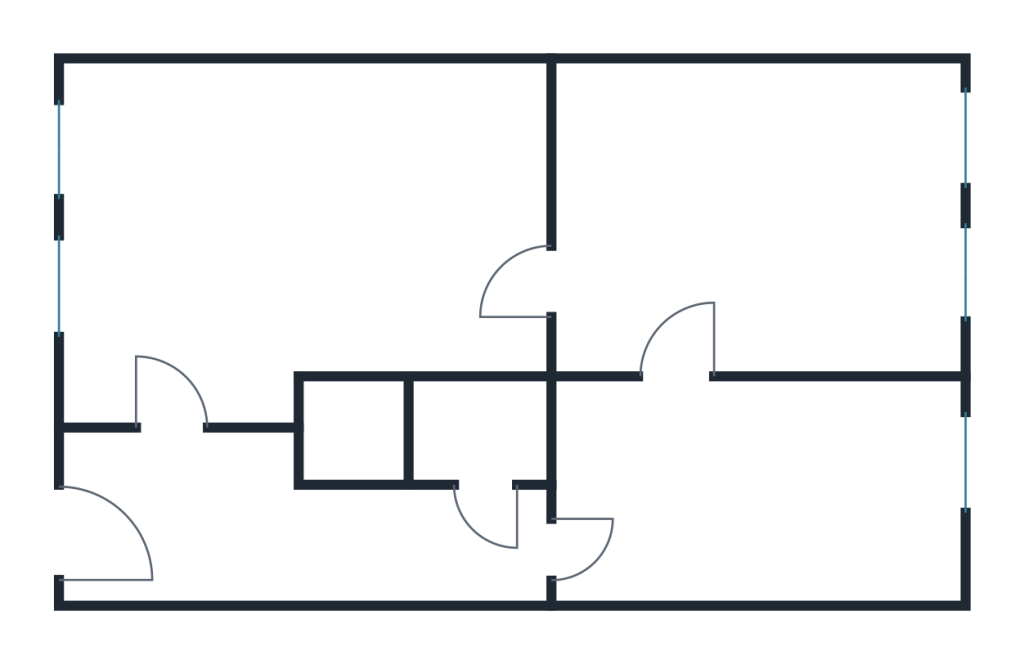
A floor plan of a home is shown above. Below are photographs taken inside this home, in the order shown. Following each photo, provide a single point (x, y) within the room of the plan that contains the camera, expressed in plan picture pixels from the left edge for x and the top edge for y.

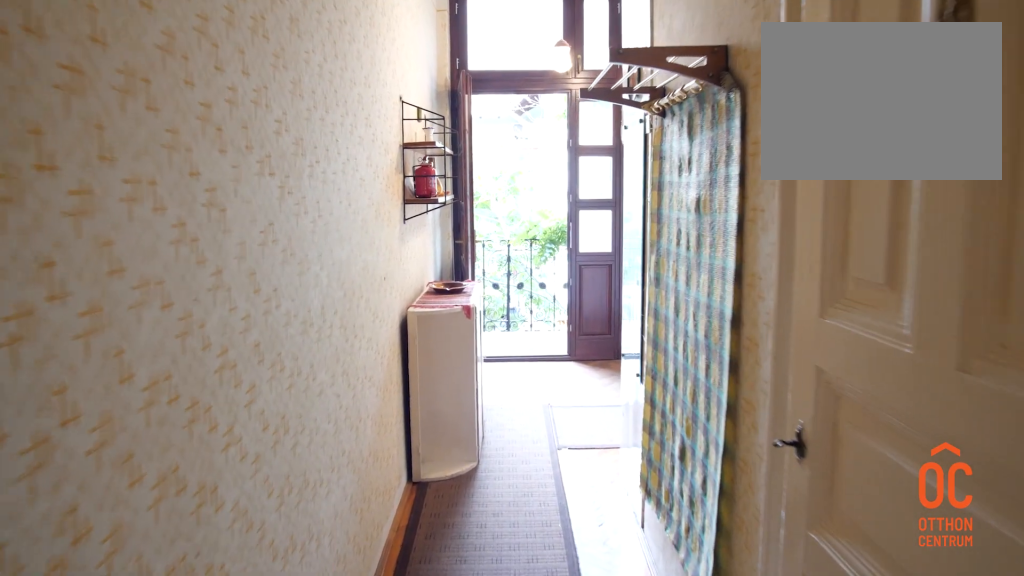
(195, 531)
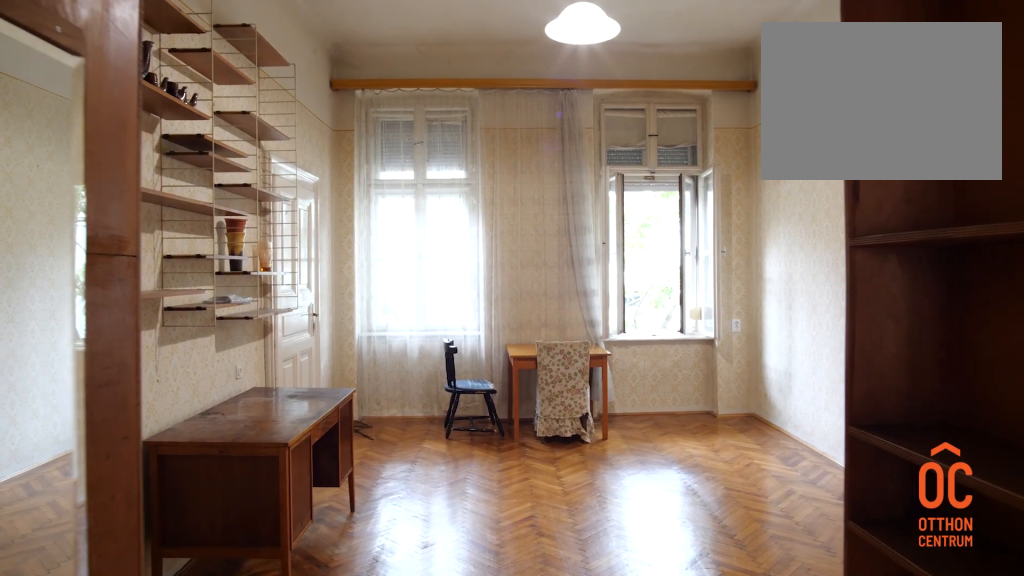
(288, 222)
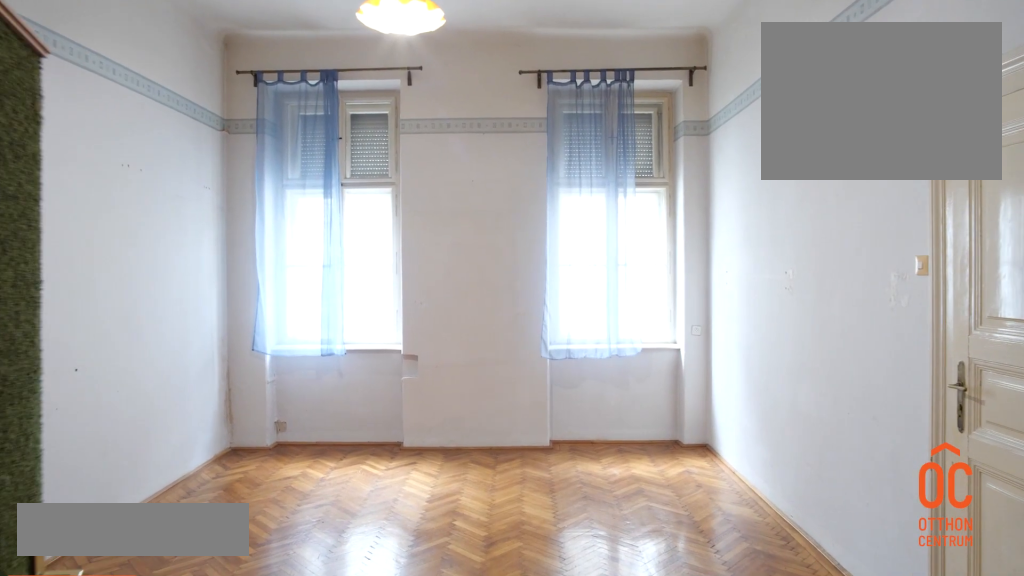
(762, 218)
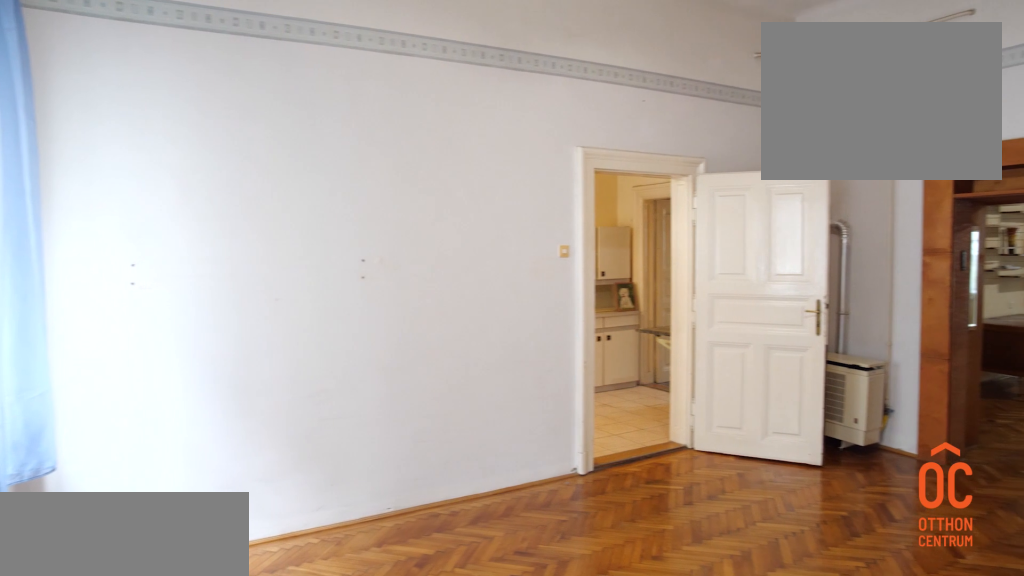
(763, 218)
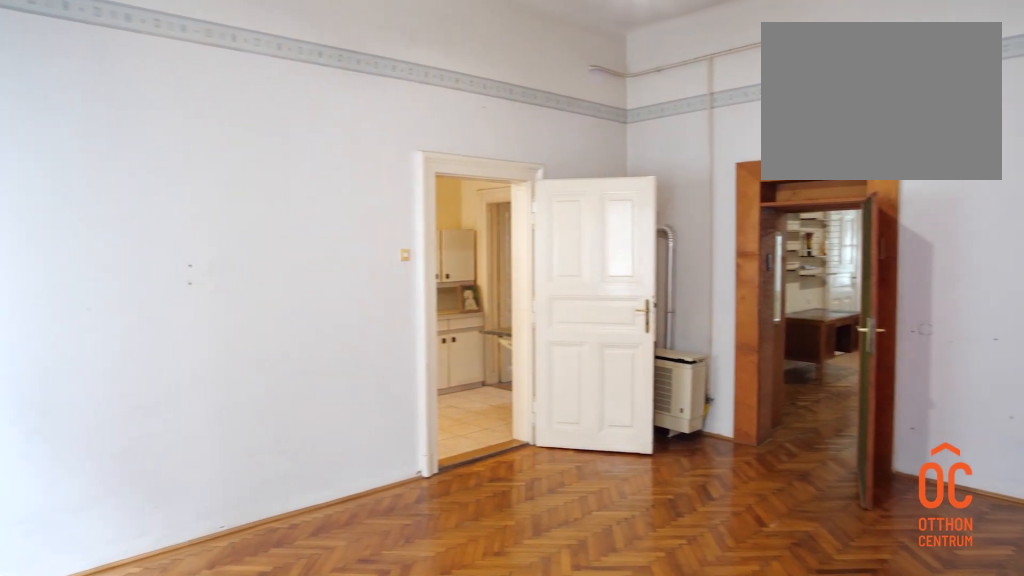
(763, 218)
